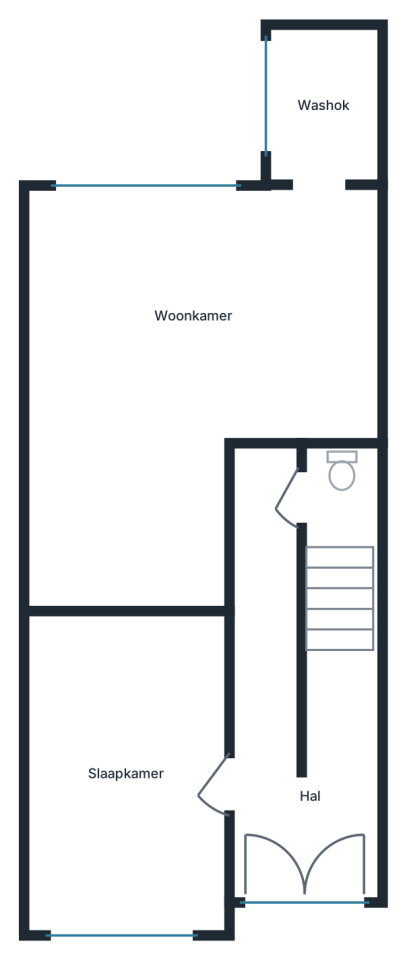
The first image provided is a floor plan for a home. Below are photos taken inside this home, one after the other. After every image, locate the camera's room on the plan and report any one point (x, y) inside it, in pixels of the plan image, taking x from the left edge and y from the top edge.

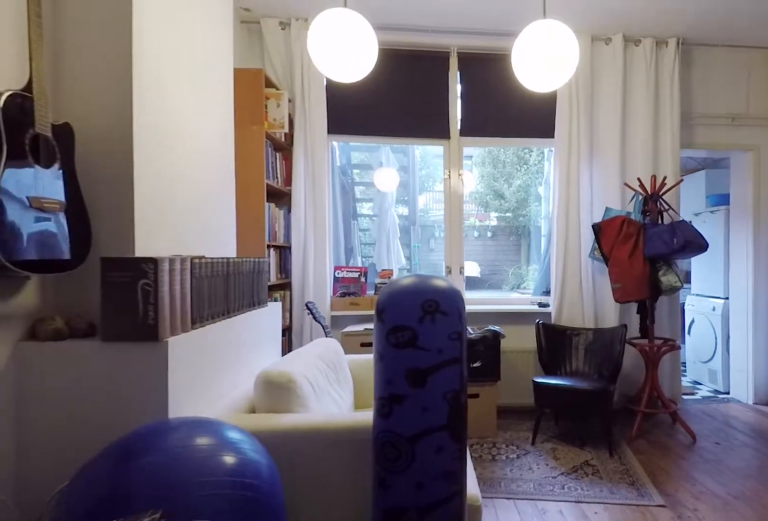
(119, 332)
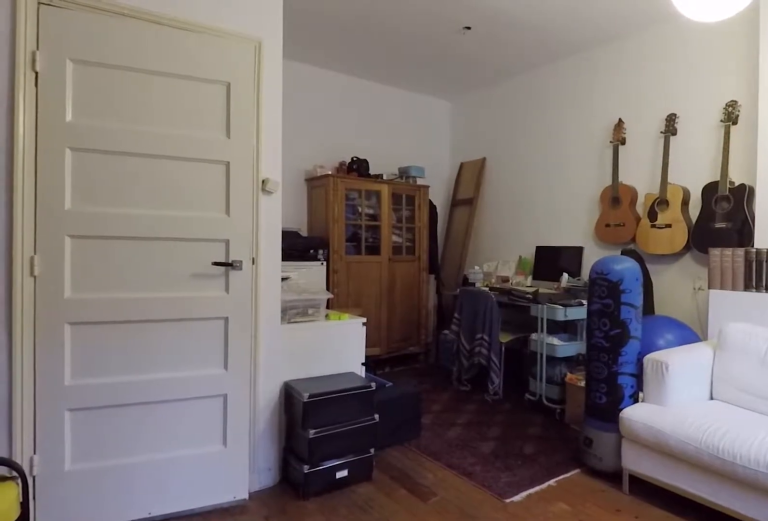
(119, 332)
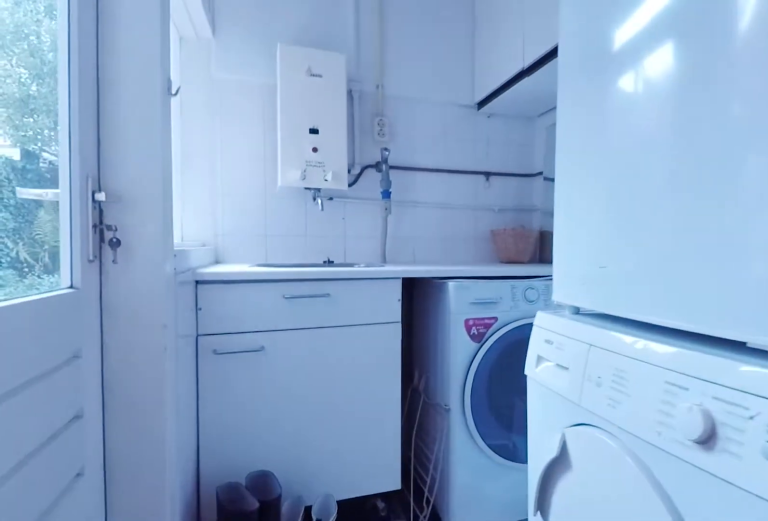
(322, 109)
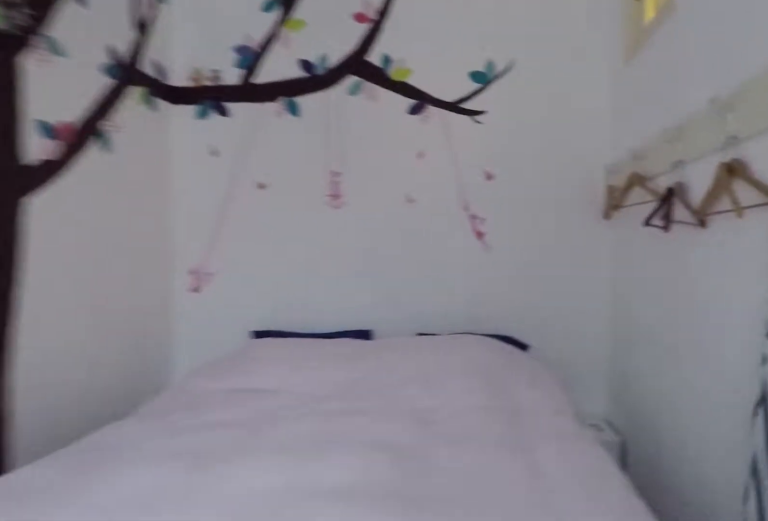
(128, 772)
